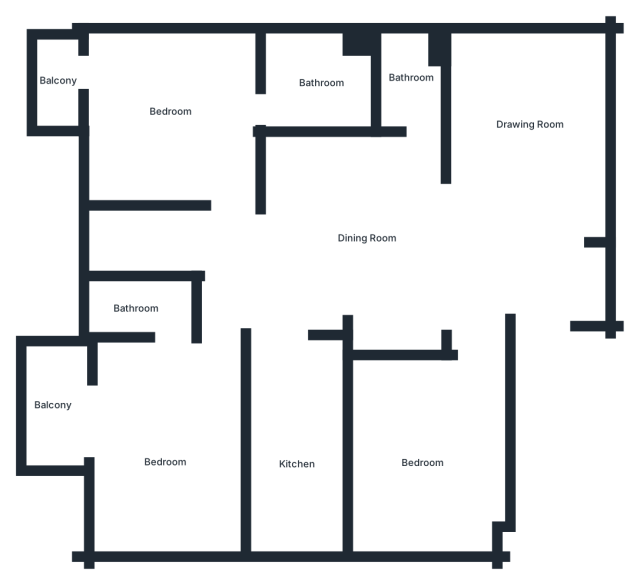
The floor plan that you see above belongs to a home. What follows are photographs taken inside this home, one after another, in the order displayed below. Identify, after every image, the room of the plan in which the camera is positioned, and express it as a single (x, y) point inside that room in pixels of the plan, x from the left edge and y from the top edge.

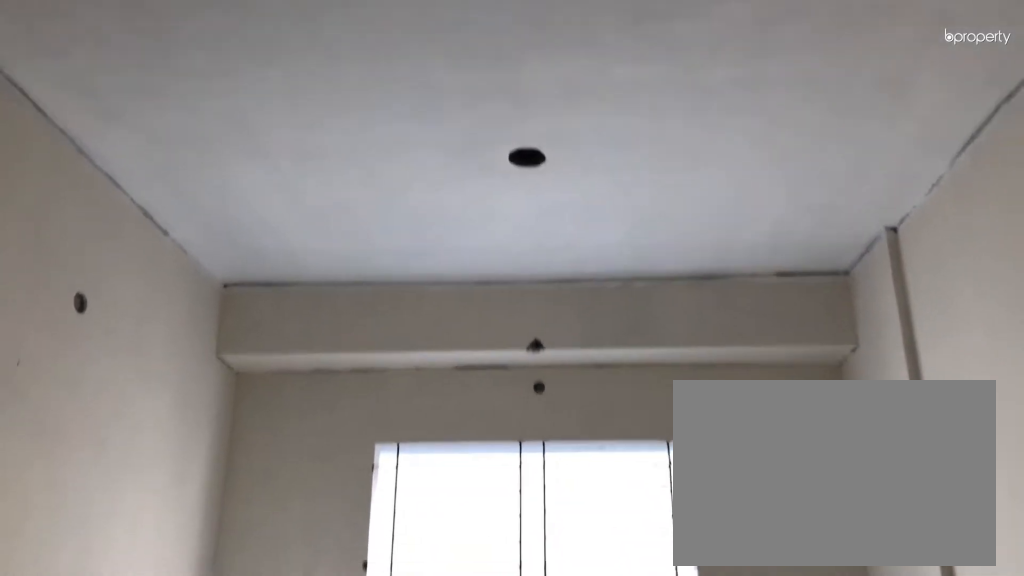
(523, 135)
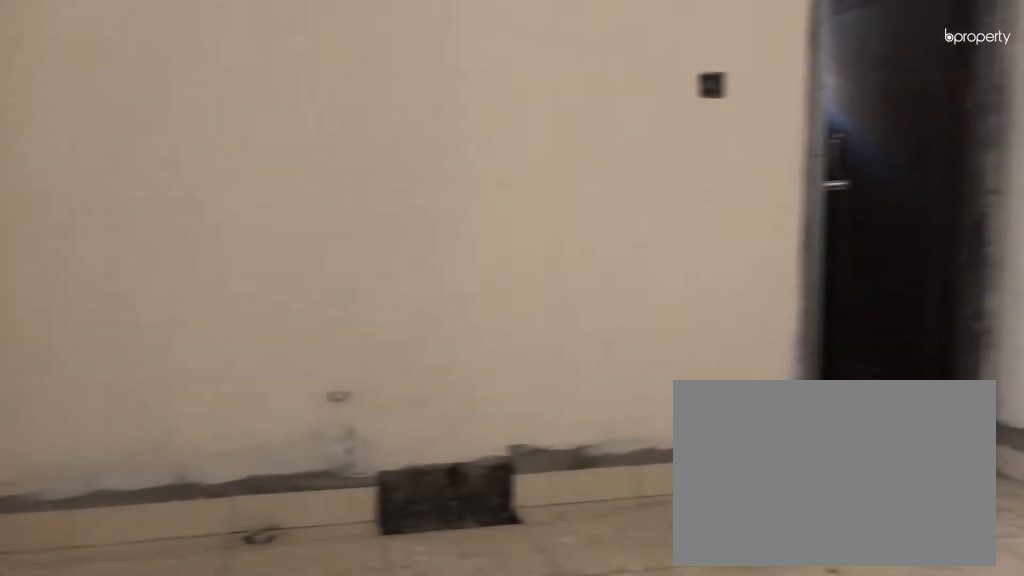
(348, 232)
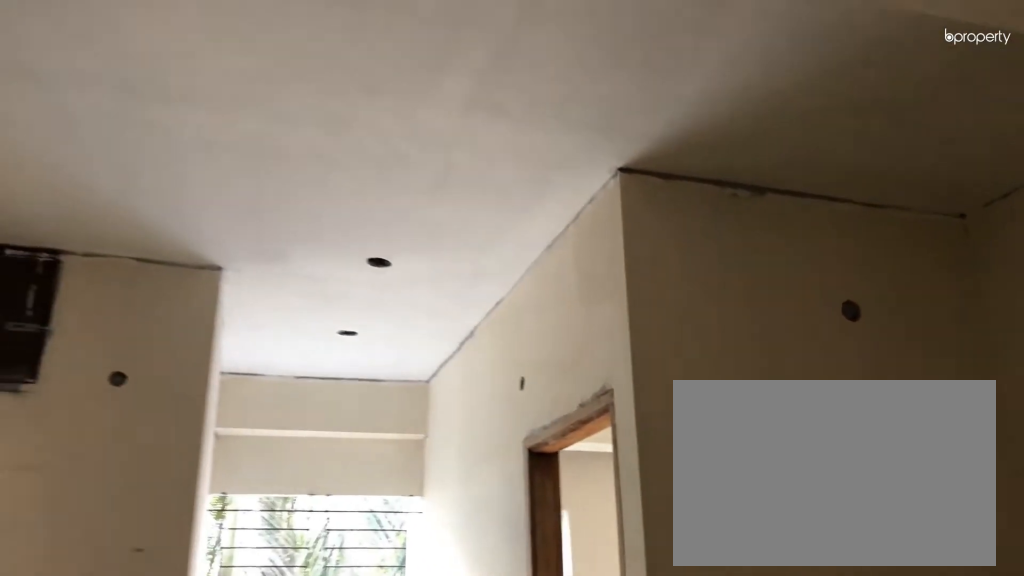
(348, 232)
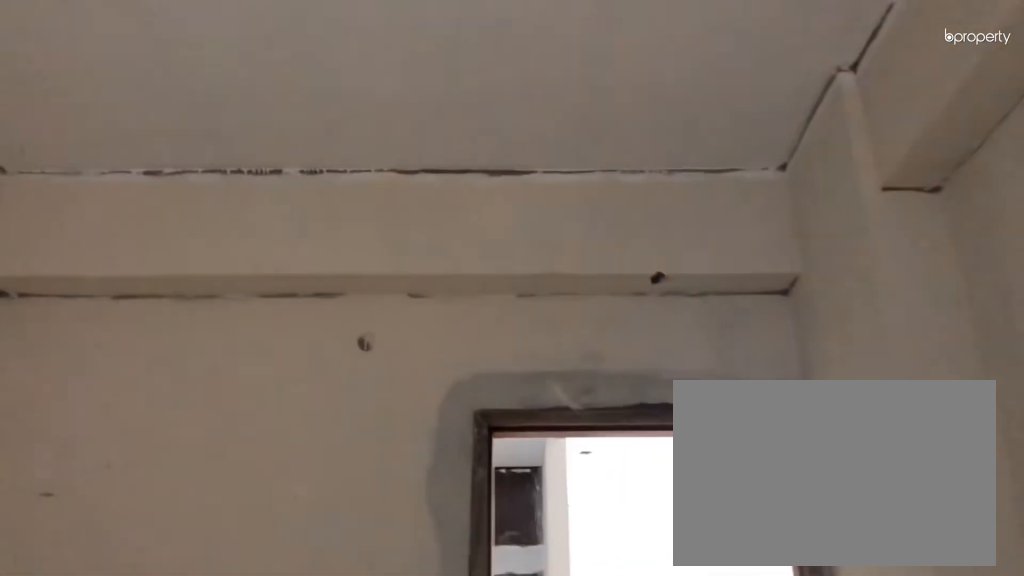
(428, 459)
